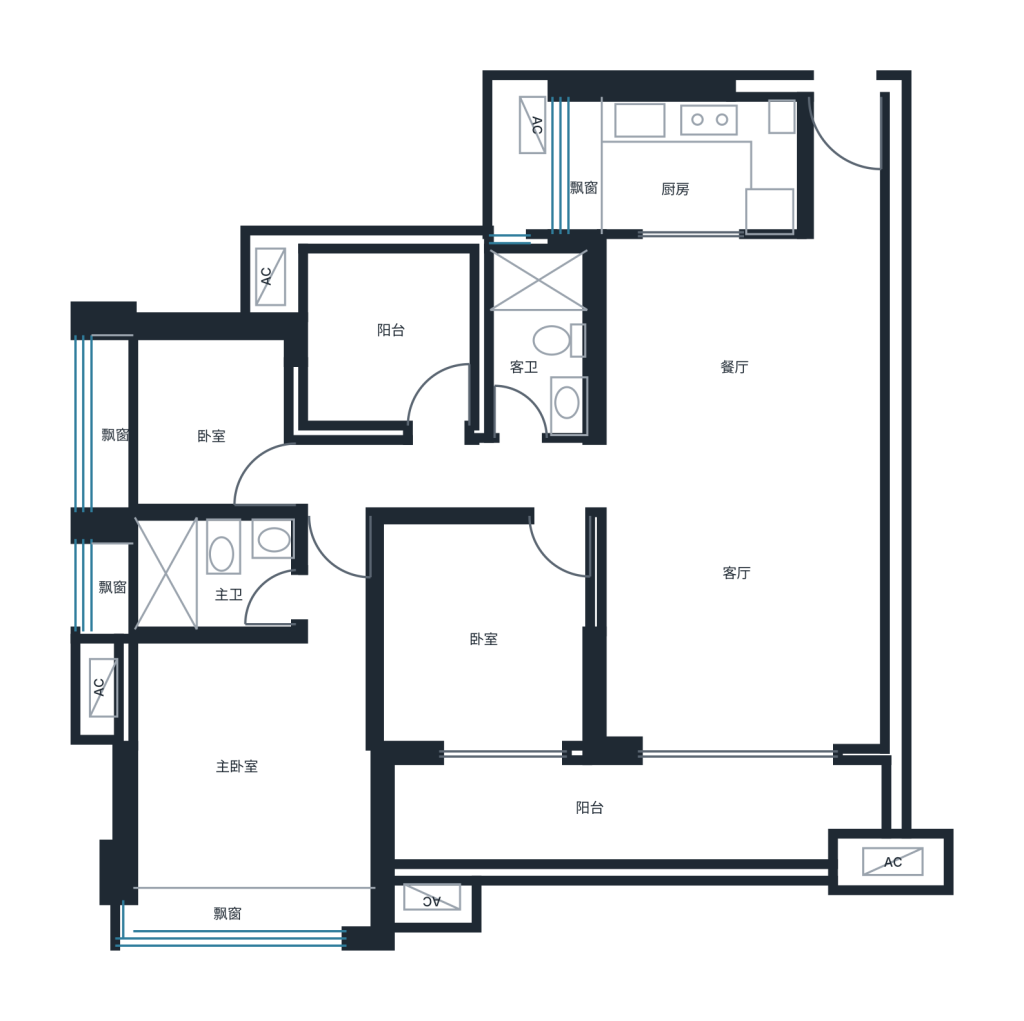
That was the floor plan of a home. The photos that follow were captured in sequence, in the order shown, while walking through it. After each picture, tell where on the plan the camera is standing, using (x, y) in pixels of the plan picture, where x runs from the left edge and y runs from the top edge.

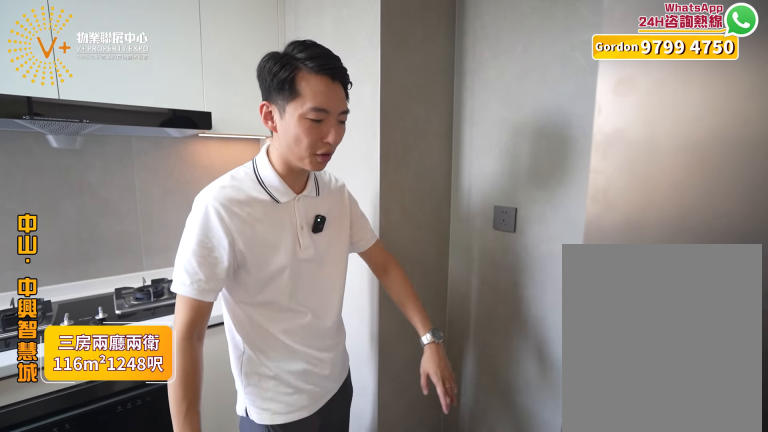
(701, 176)
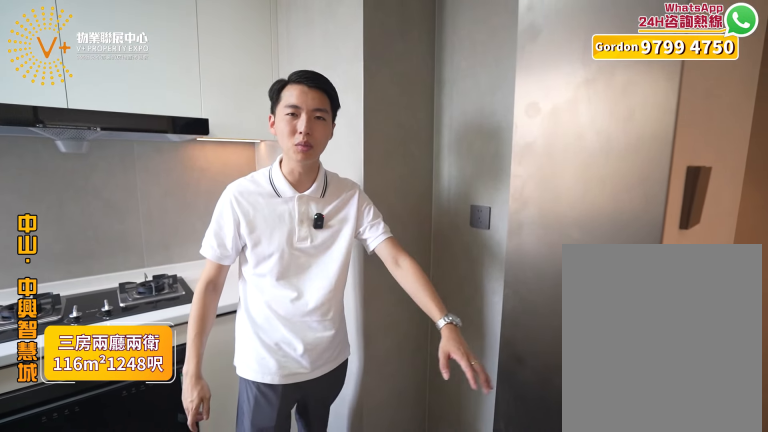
(700, 176)
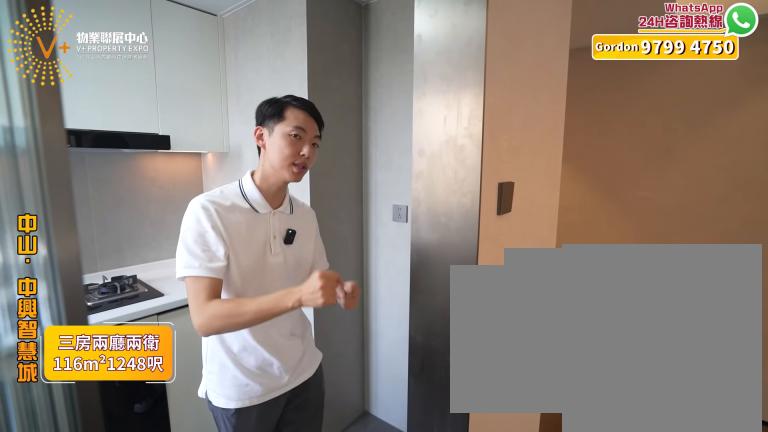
(688, 166)
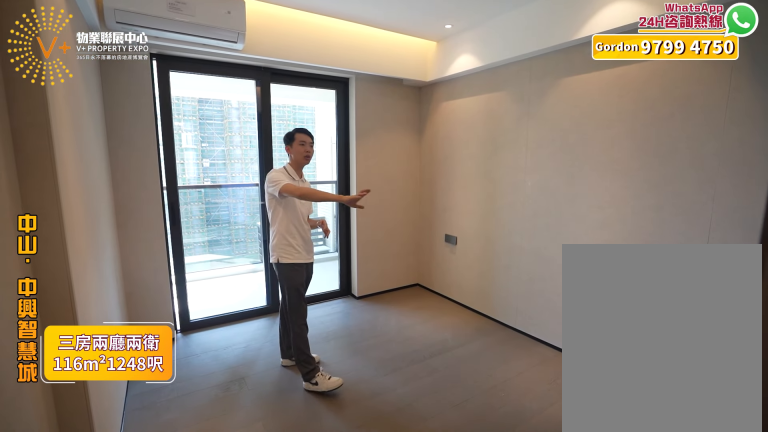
(485, 615)
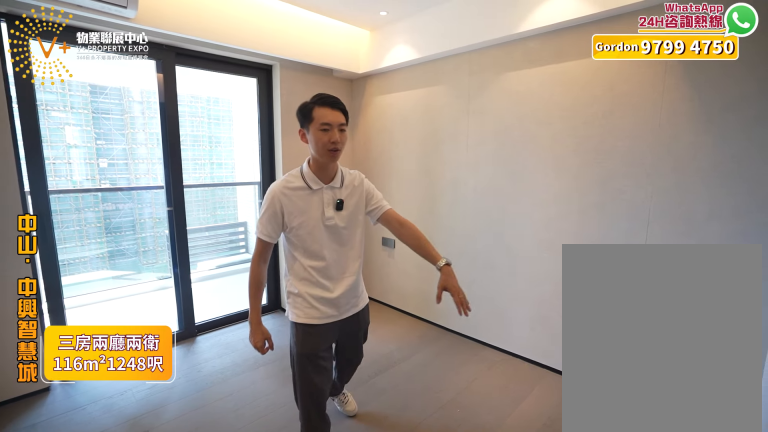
(484, 615)
